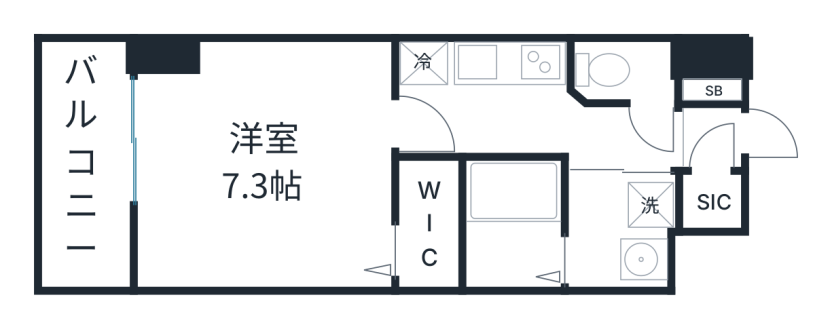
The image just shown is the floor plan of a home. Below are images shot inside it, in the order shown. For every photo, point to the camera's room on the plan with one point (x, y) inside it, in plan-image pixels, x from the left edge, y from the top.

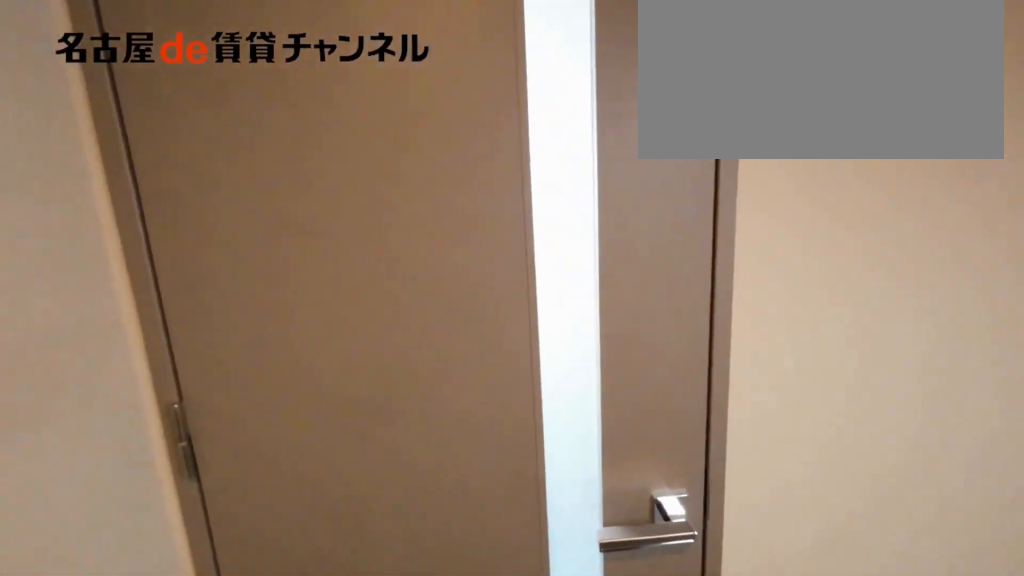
(533, 125)
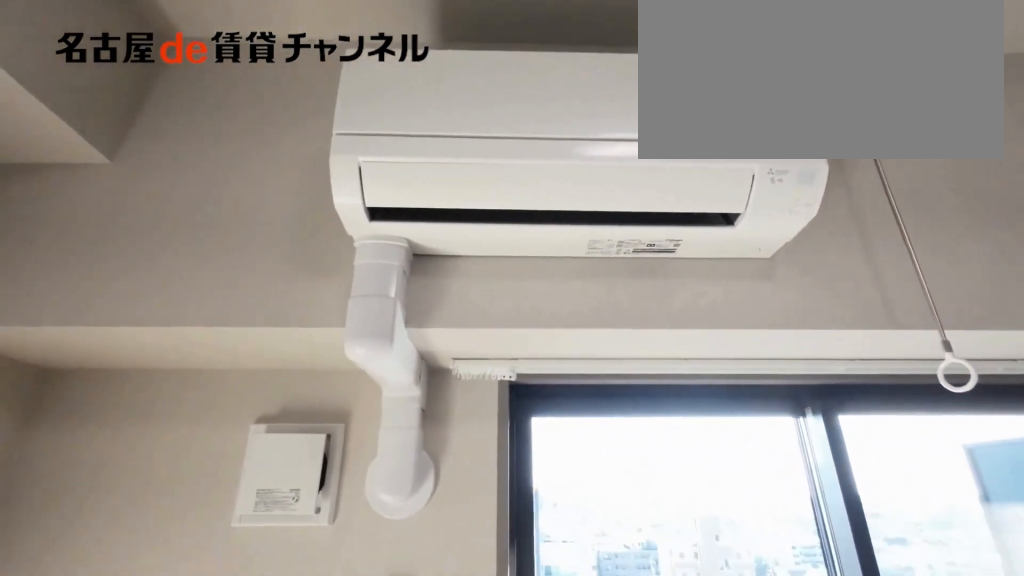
(267, 167)
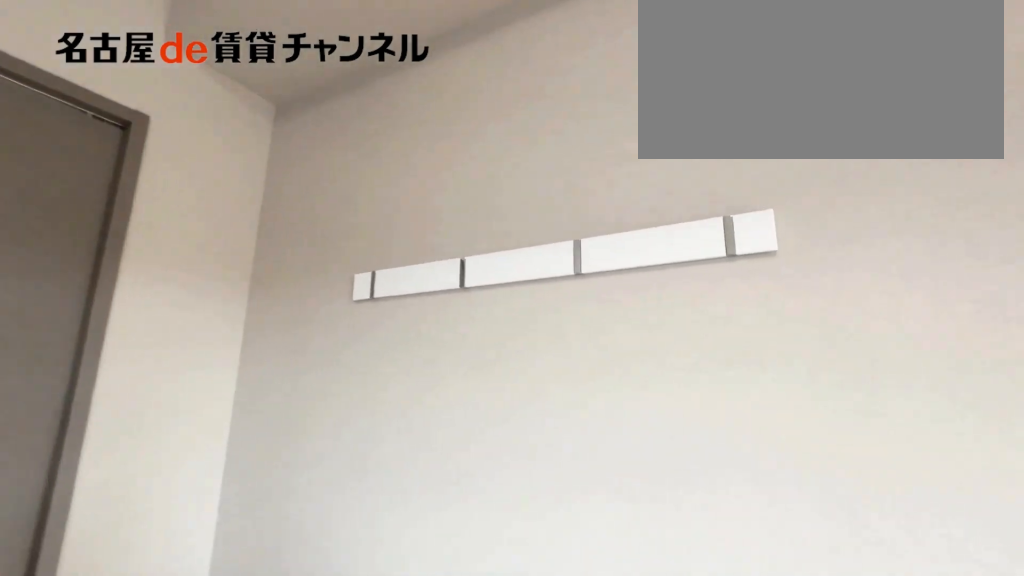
(267, 167)
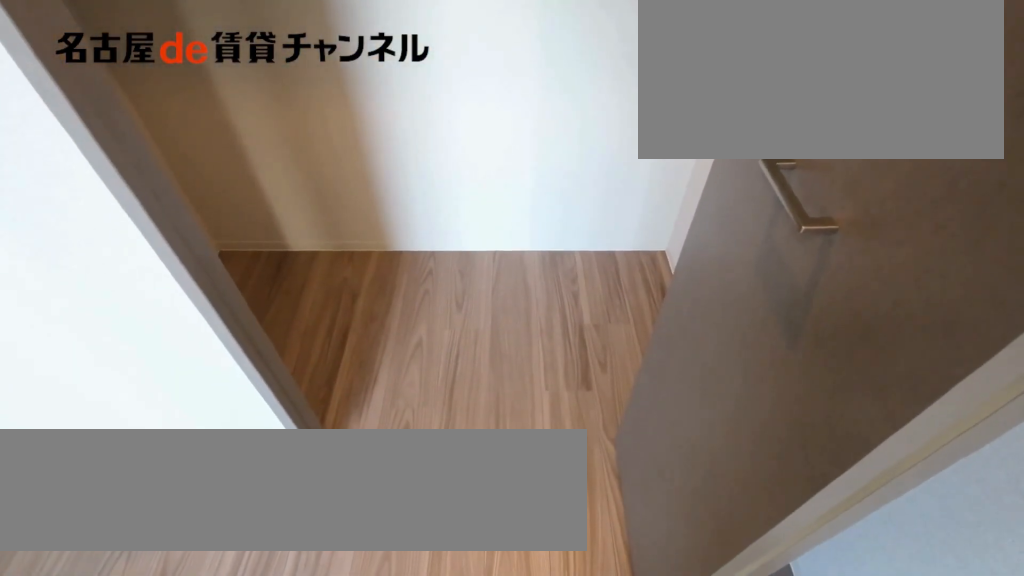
(428, 224)
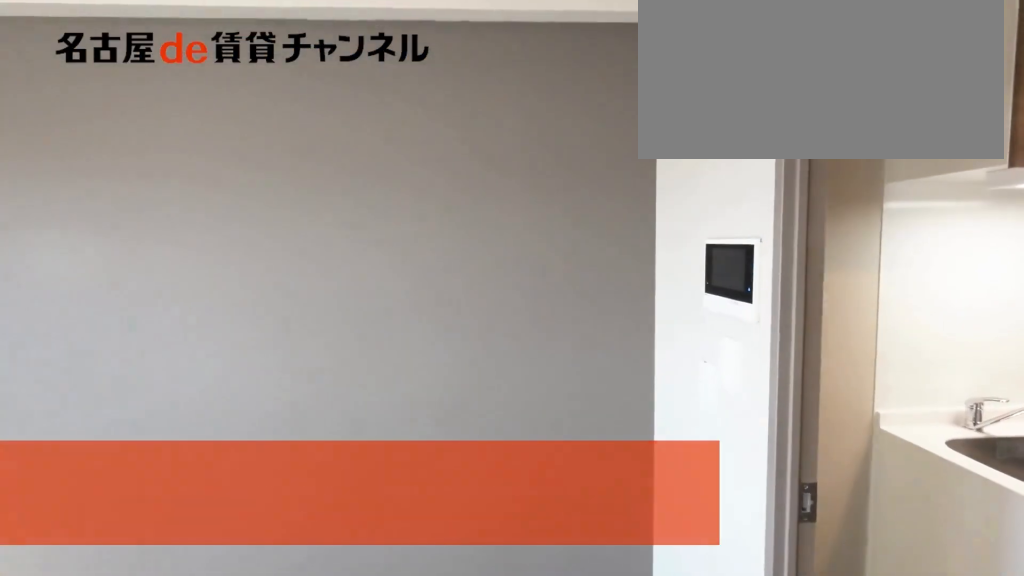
(267, 167)
